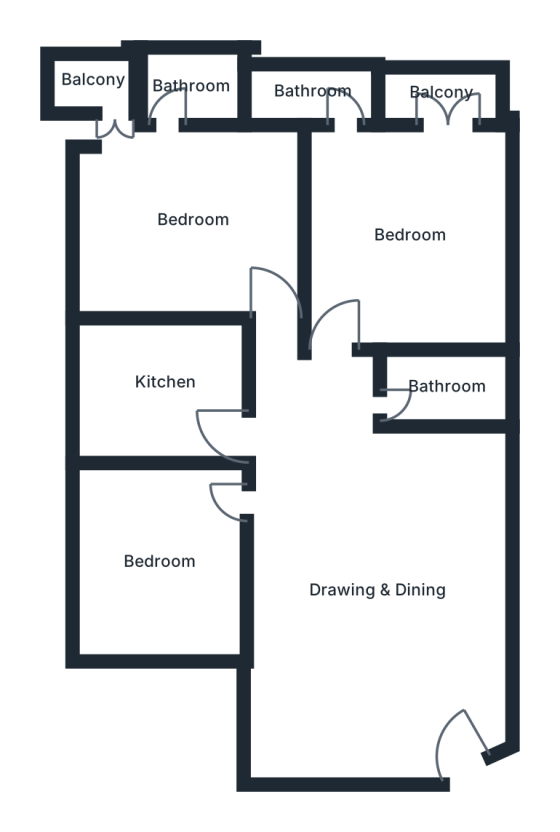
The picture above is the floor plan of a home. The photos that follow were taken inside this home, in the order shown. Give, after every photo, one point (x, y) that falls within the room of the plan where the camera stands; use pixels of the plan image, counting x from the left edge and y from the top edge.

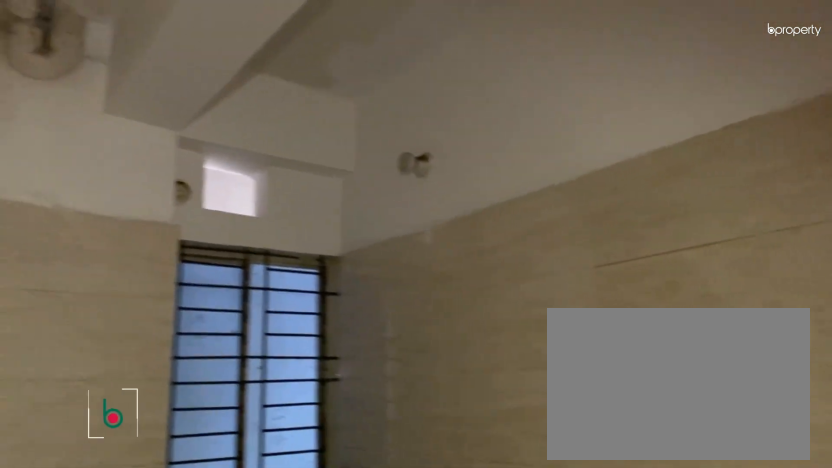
(173, 387)
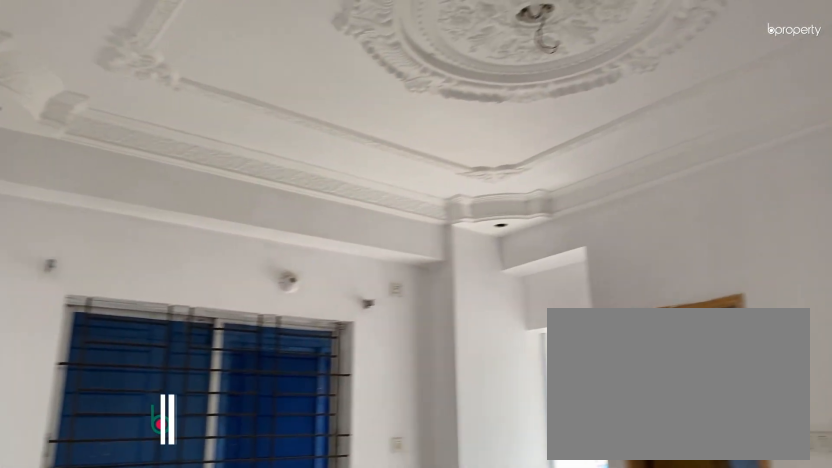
(199, 224)
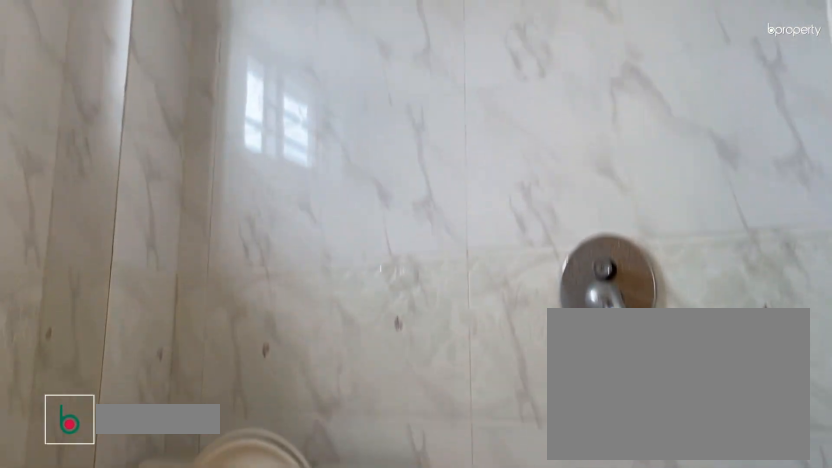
(196, 91)
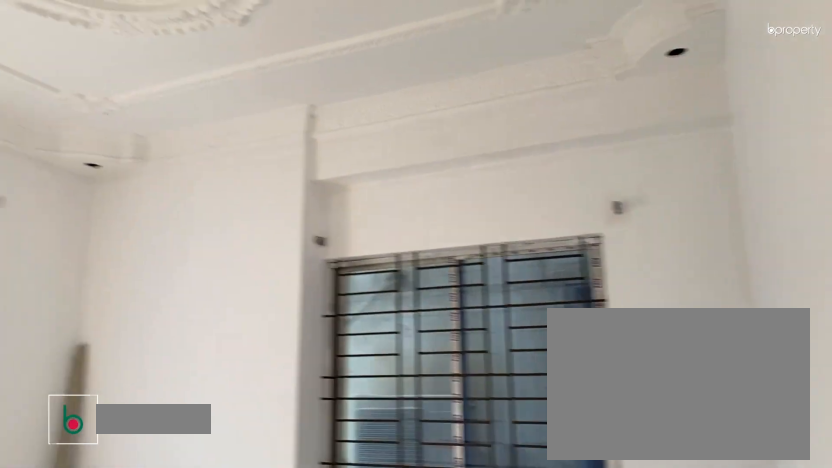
(416, 234)
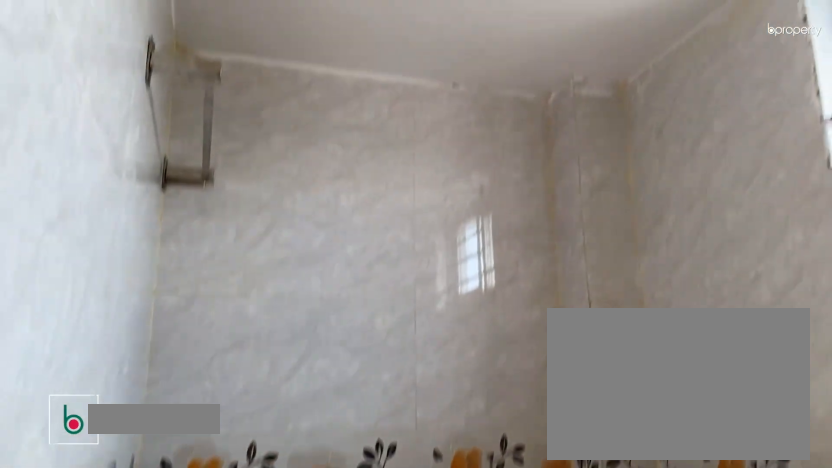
(319, 93)
